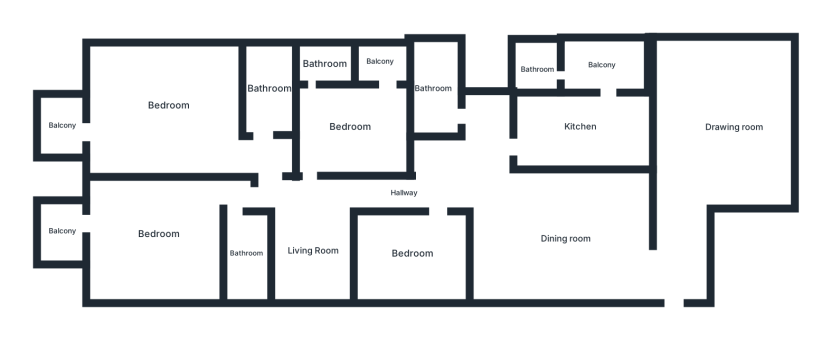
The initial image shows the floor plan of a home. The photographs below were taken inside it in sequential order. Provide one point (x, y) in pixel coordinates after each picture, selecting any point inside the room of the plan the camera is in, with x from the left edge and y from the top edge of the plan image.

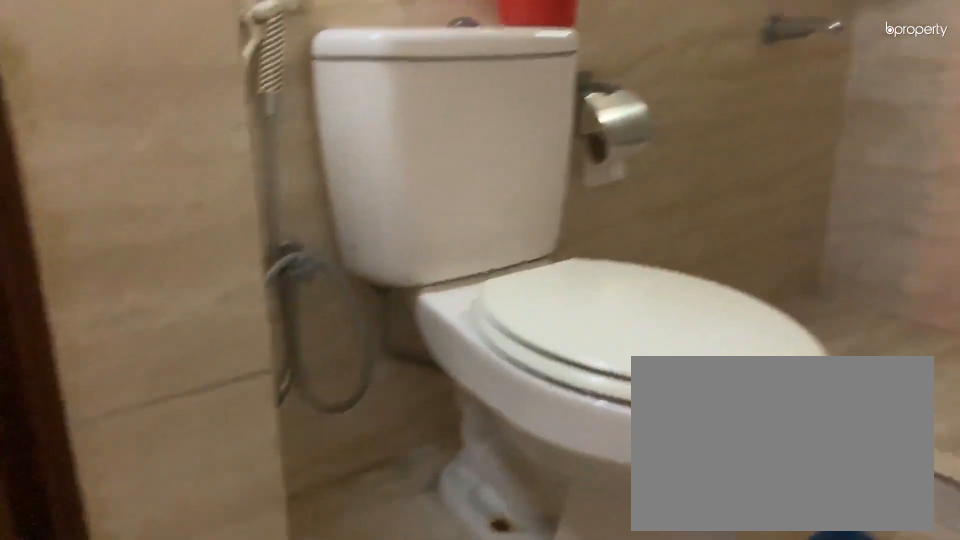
(435, 89)
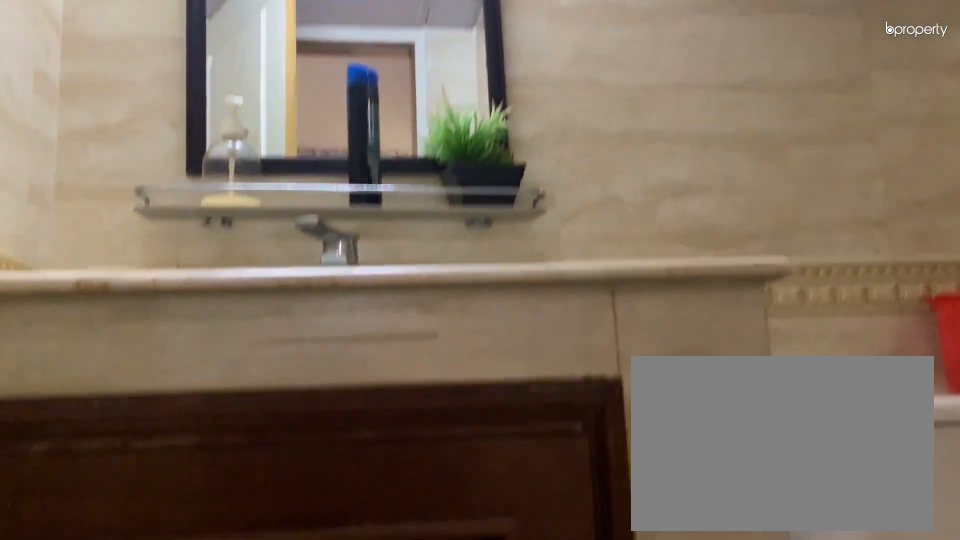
(435, 89)
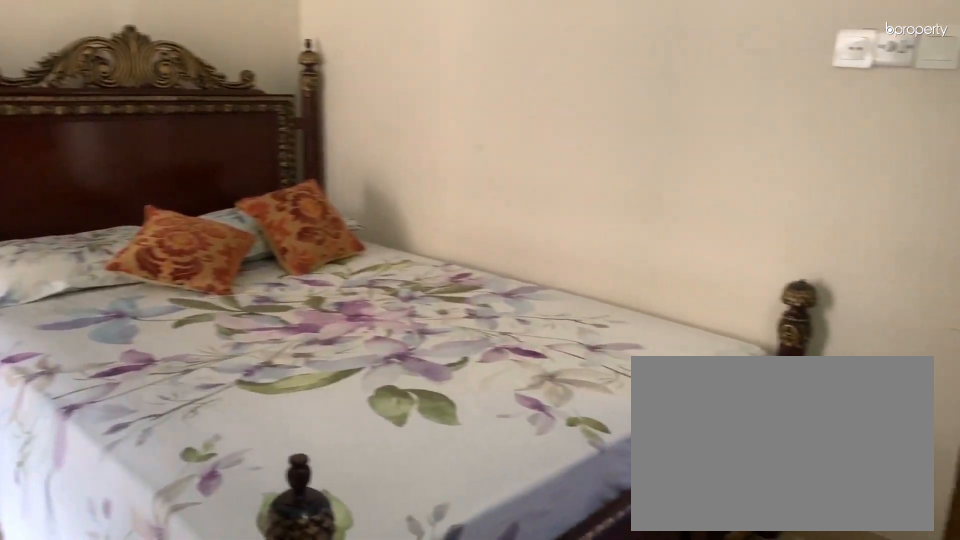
(351, 126)
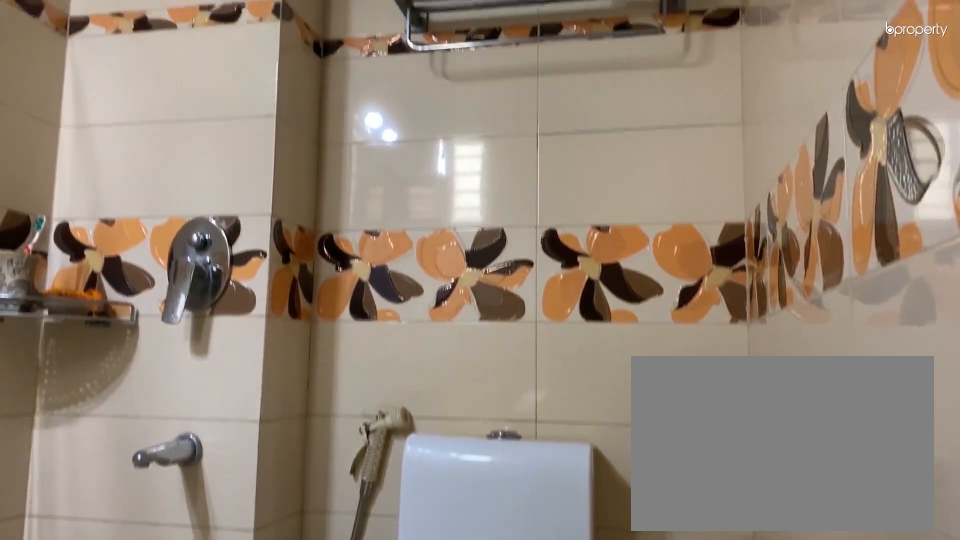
(325, 63)
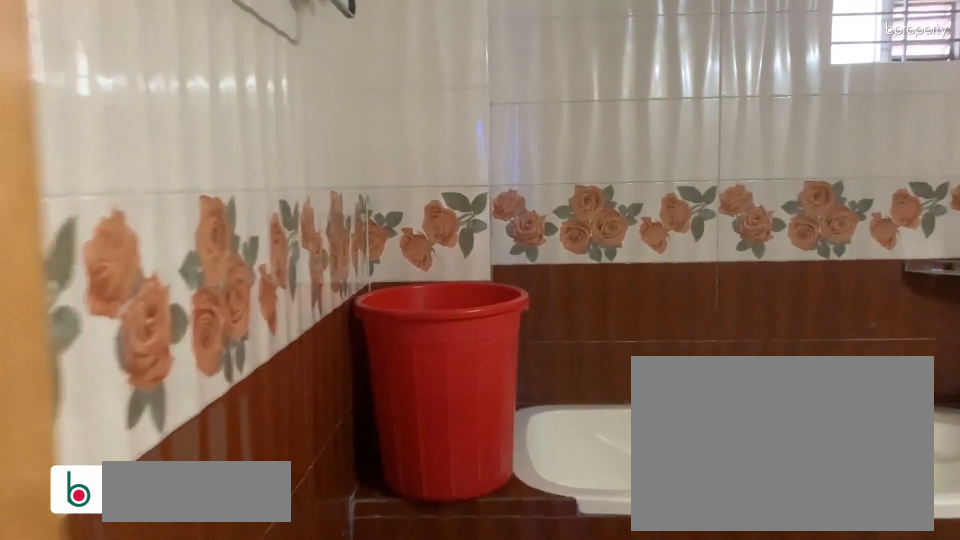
(268, 89)
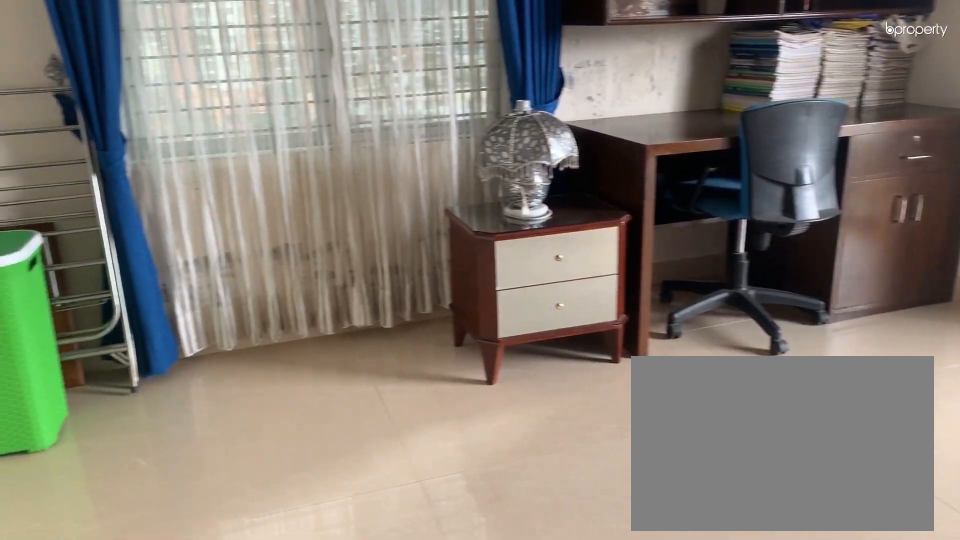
(159, 231)
